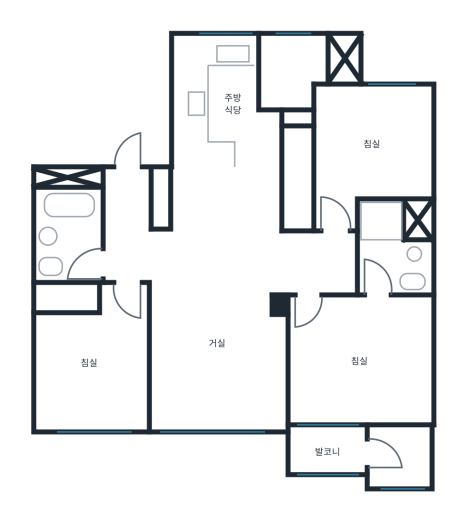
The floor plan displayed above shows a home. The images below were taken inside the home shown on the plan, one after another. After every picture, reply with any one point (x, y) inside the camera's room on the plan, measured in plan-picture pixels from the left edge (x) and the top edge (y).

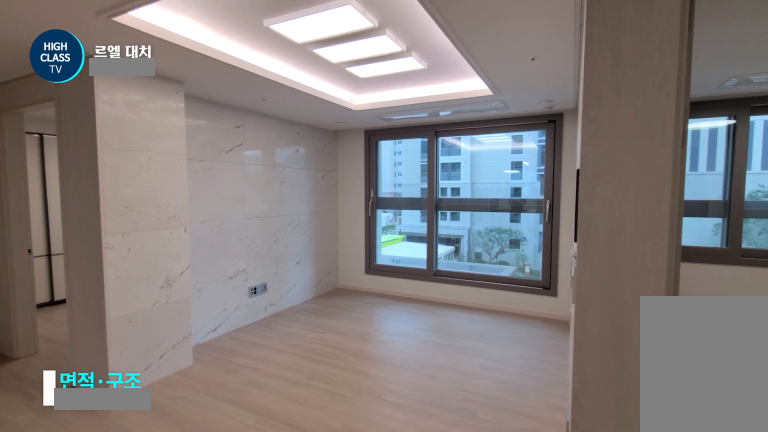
(139, 257)
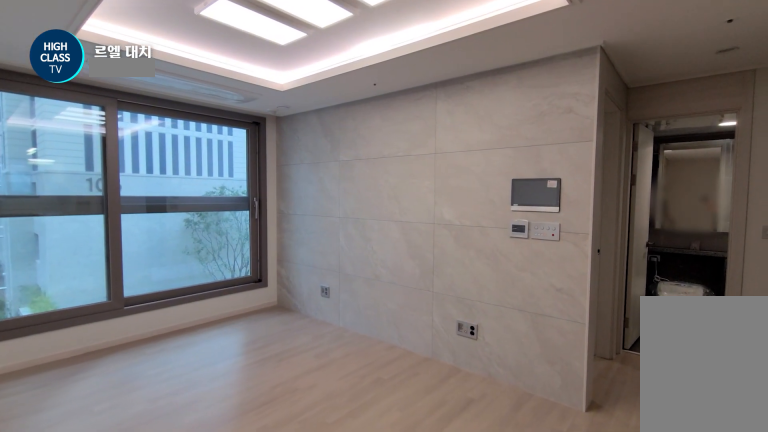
(217, 330)
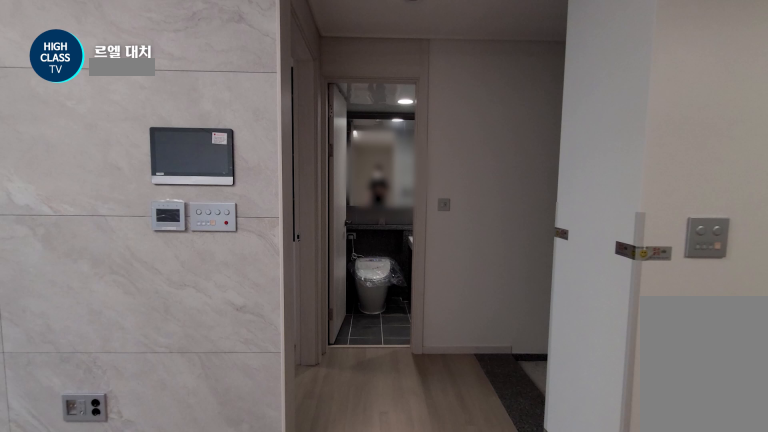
(217, 330)
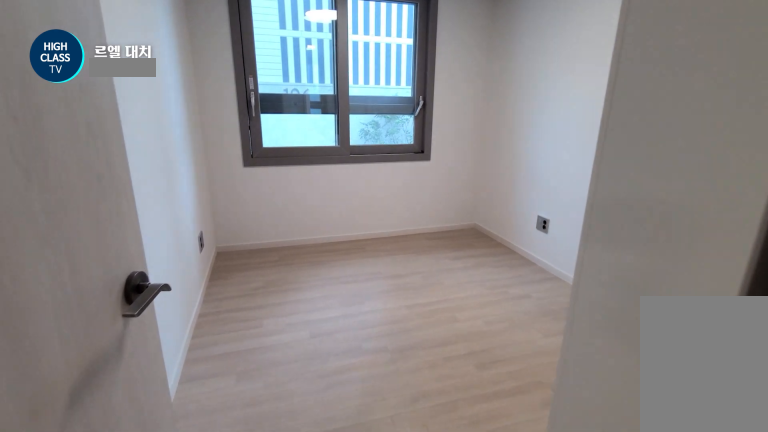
(92, 357)
